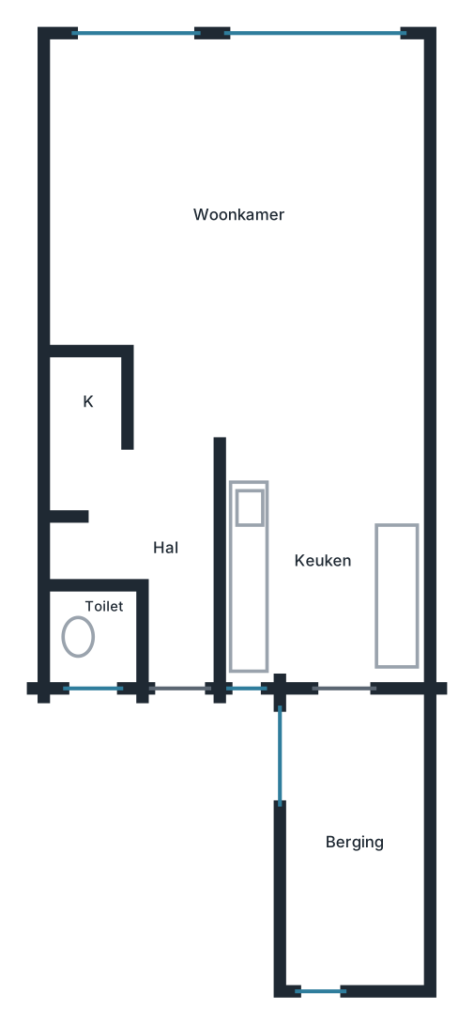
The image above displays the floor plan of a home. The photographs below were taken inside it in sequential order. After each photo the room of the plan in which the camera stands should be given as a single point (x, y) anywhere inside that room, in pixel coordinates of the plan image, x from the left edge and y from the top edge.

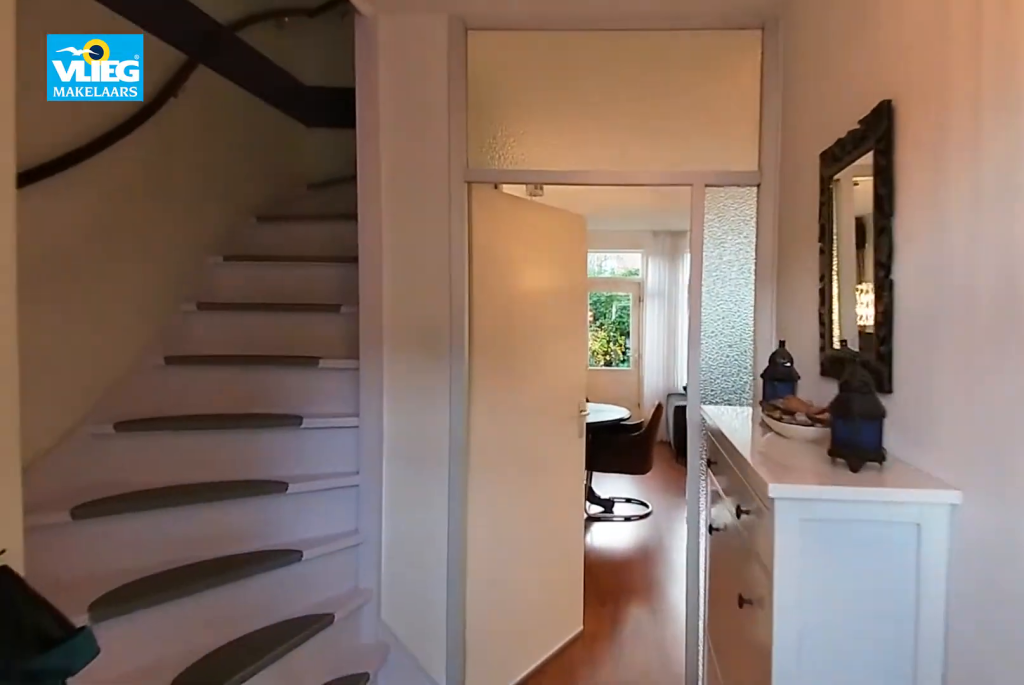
(164, 554)
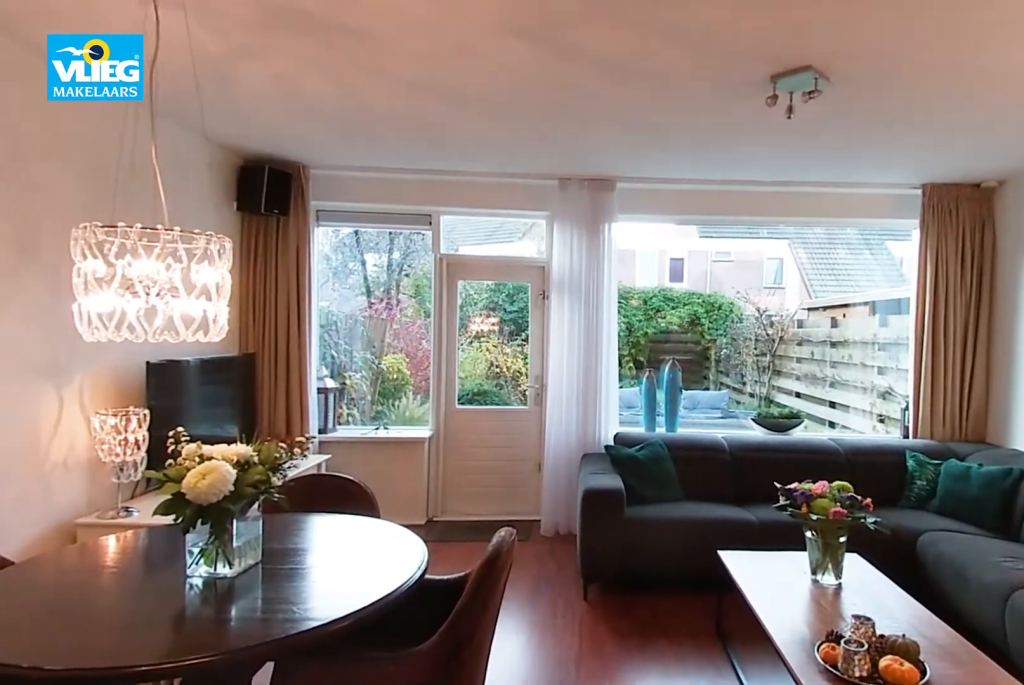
(229, 142)
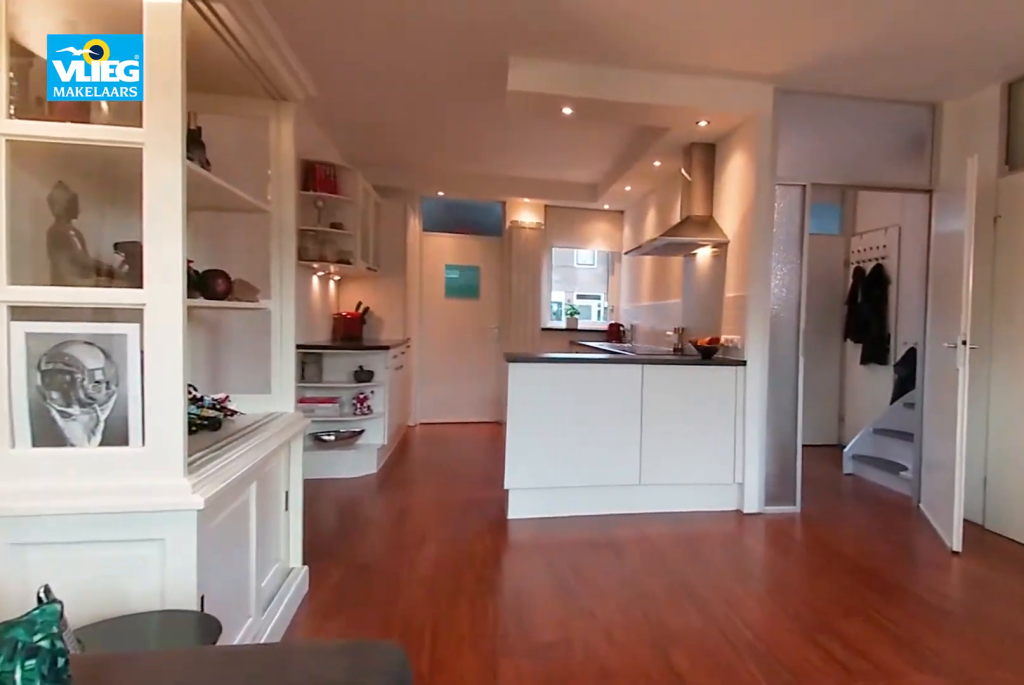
(243, 136)
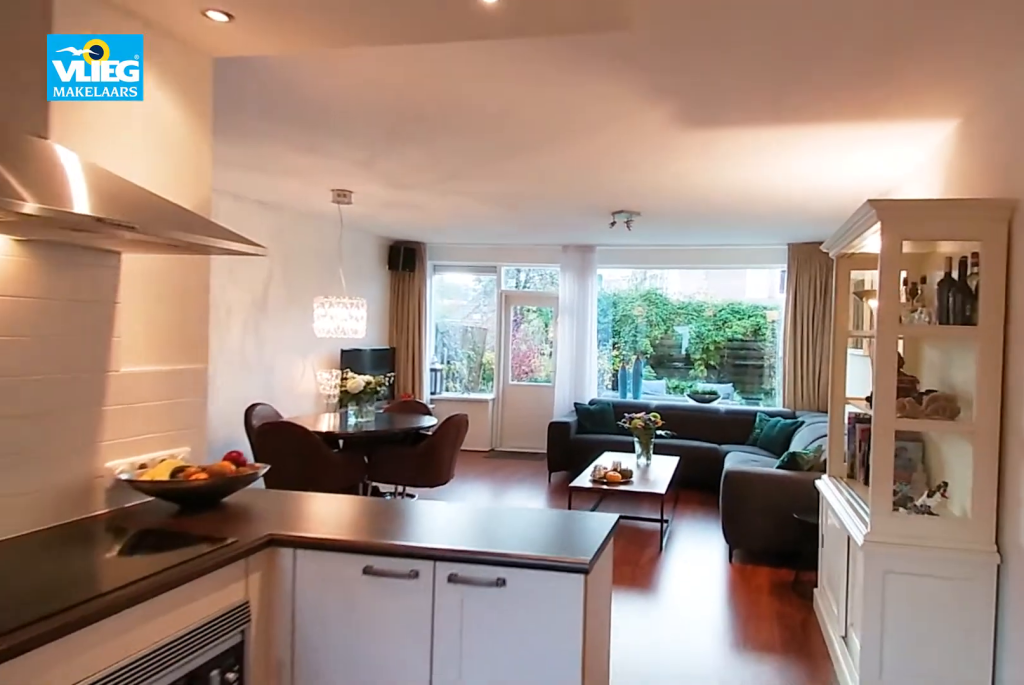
(322, 563)
